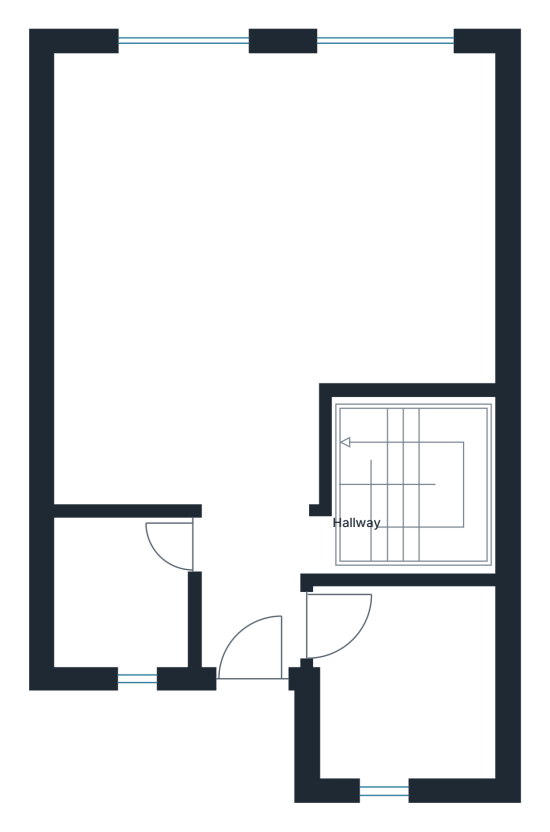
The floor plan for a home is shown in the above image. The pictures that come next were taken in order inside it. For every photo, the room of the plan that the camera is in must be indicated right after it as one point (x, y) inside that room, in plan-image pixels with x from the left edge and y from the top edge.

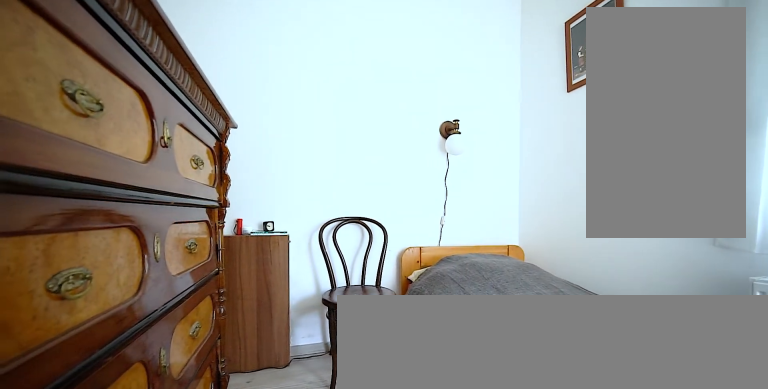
(410, 697)
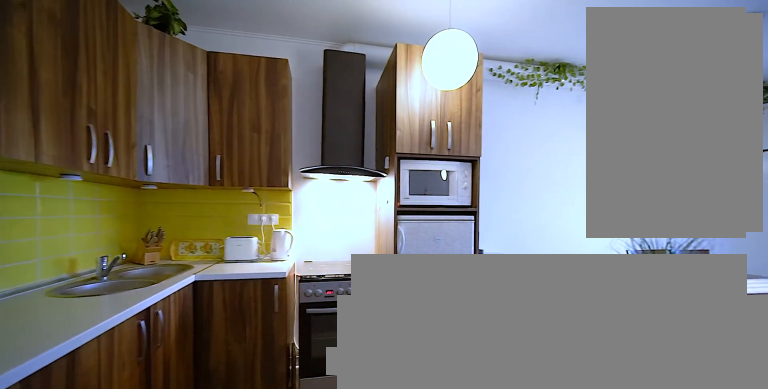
(278, 242)
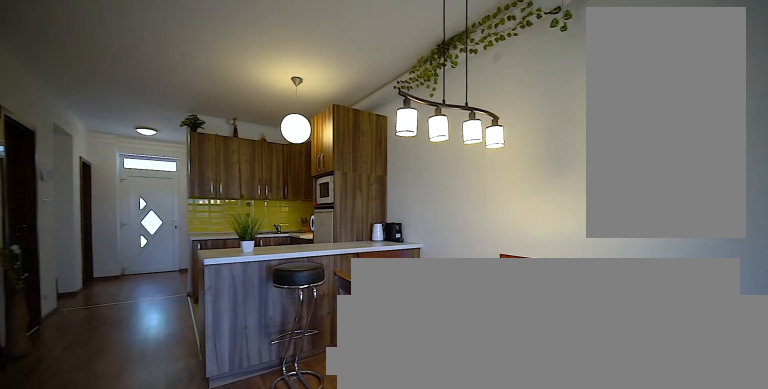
(277, 242)
